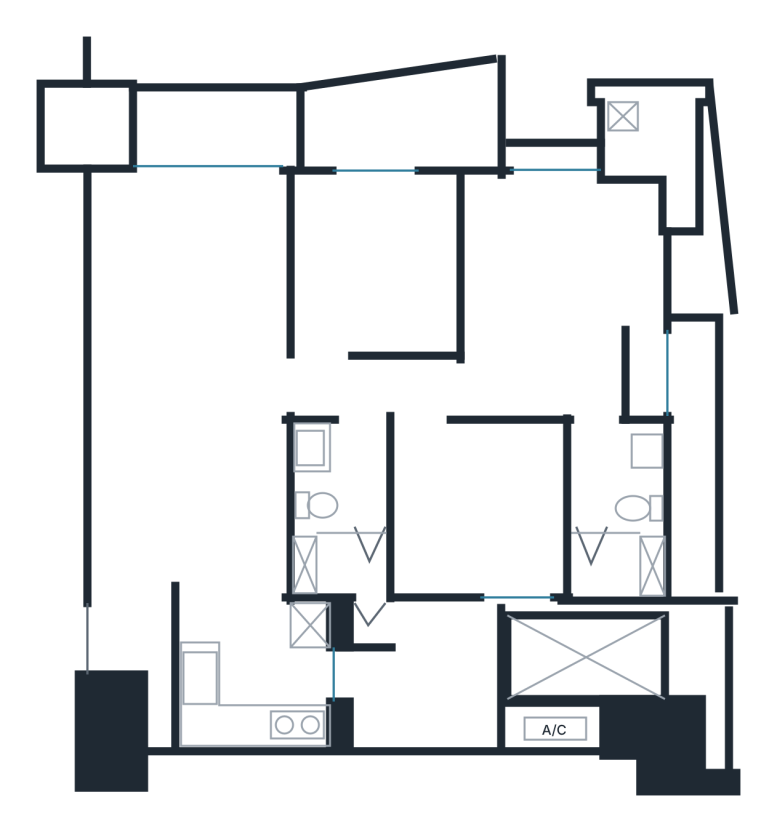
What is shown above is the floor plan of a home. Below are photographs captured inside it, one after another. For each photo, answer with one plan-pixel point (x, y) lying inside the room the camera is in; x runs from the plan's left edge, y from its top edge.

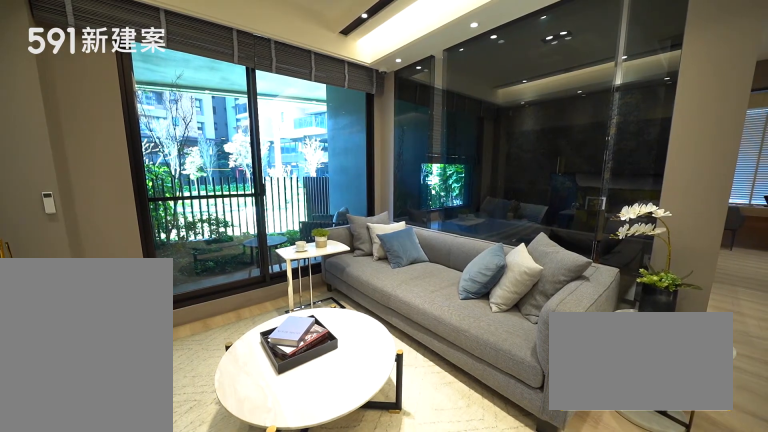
(195, 276)
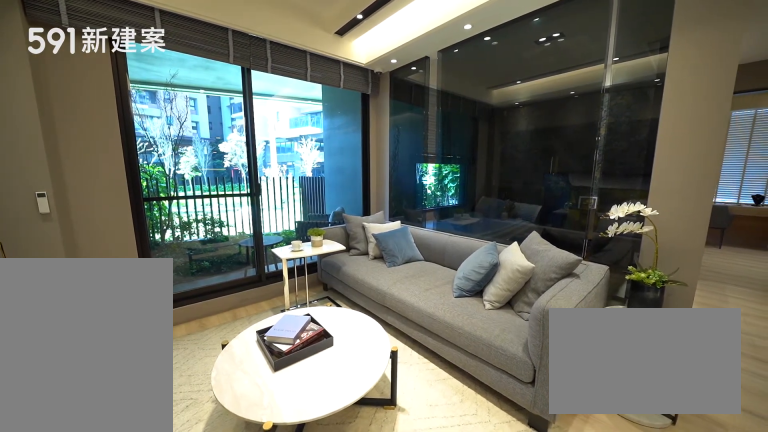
(195, 276)
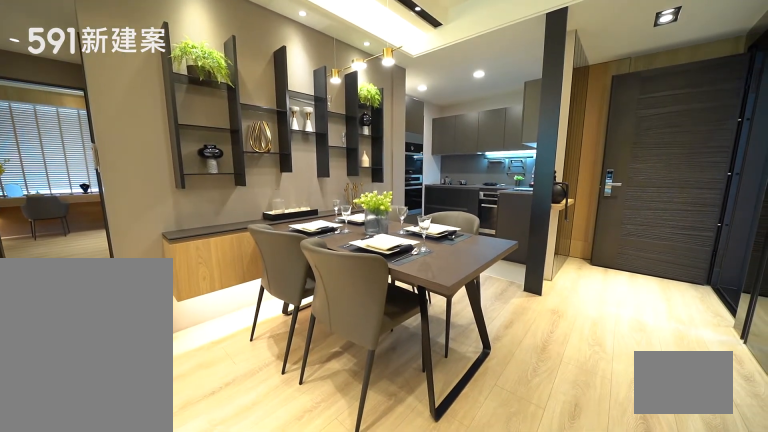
(191, 471)
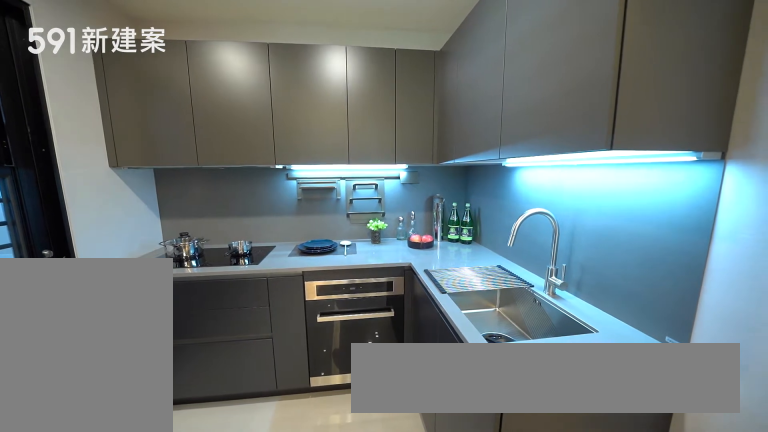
(254, 675)
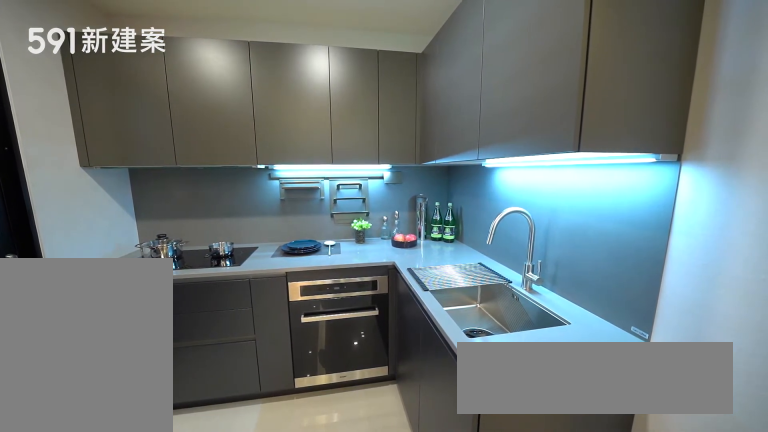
(254, 675)
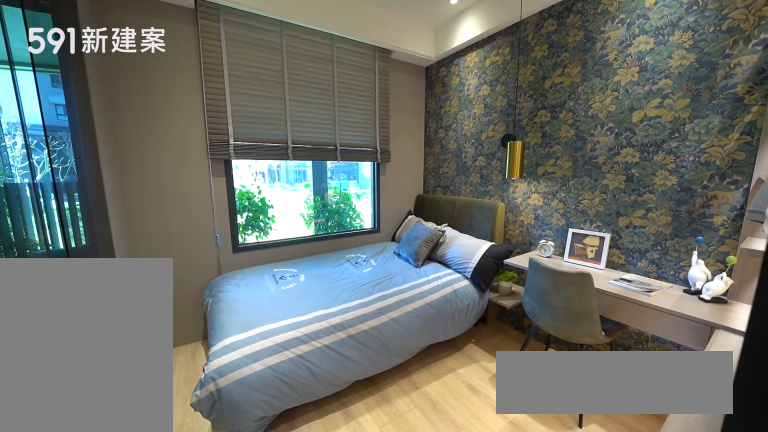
(377, 259)
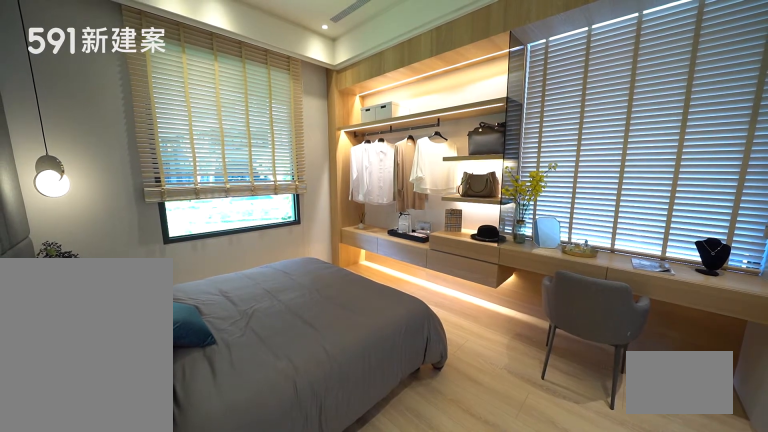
(569, 293)
